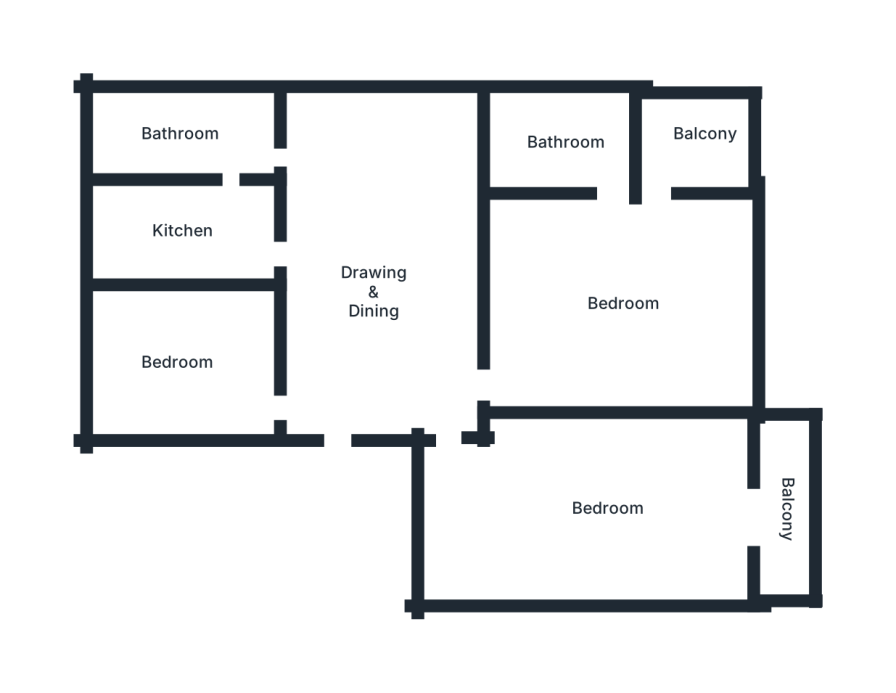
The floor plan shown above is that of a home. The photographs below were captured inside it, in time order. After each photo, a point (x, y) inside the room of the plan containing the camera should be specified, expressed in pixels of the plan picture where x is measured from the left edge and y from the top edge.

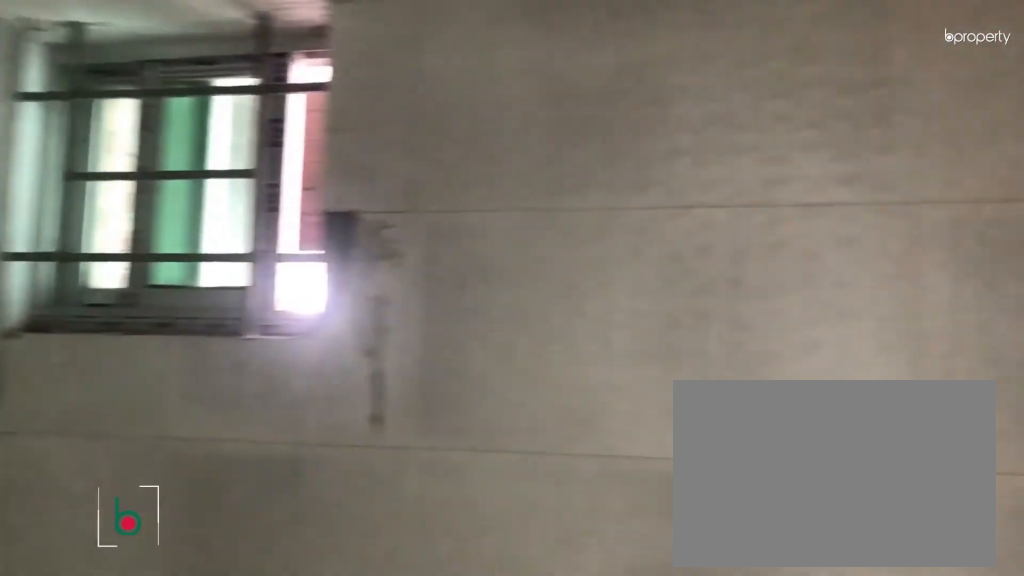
(585, 140)
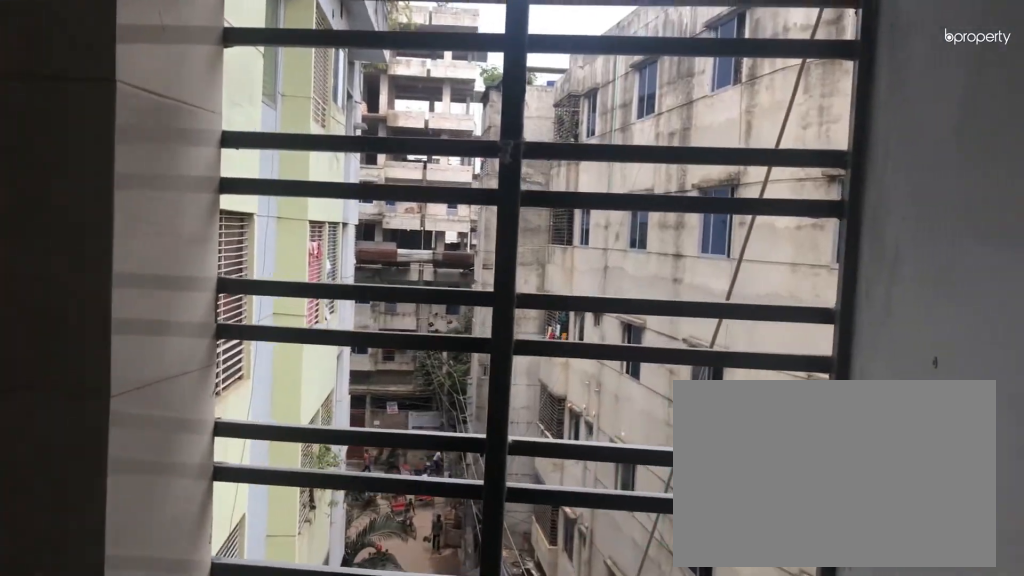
(701, 144)
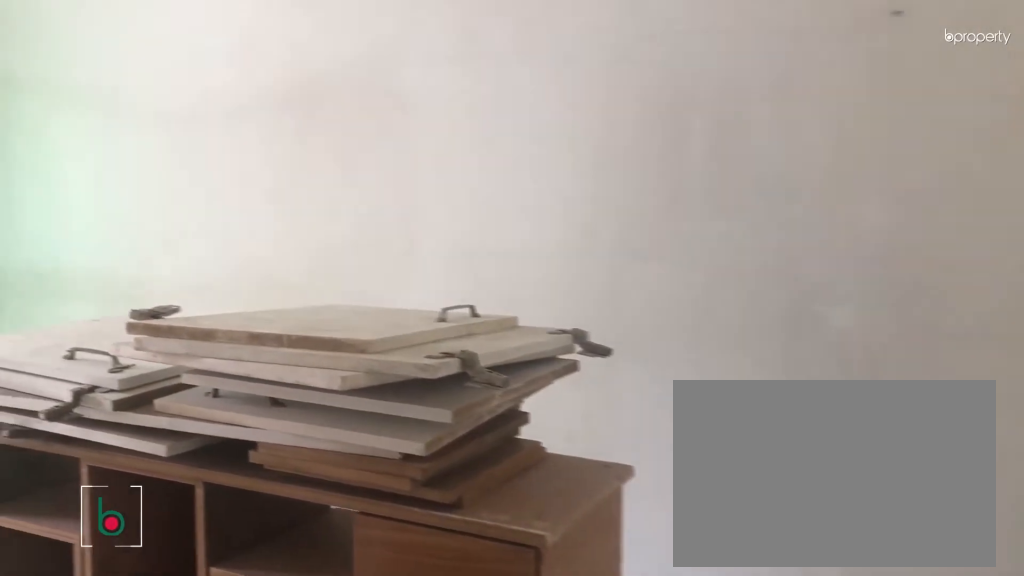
(608, 526)
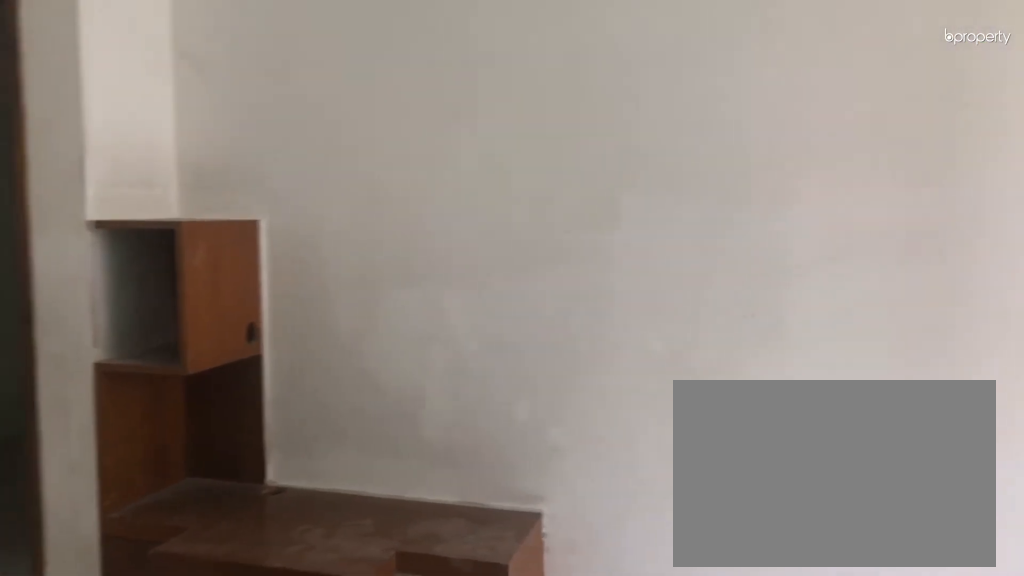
(608, 527)
